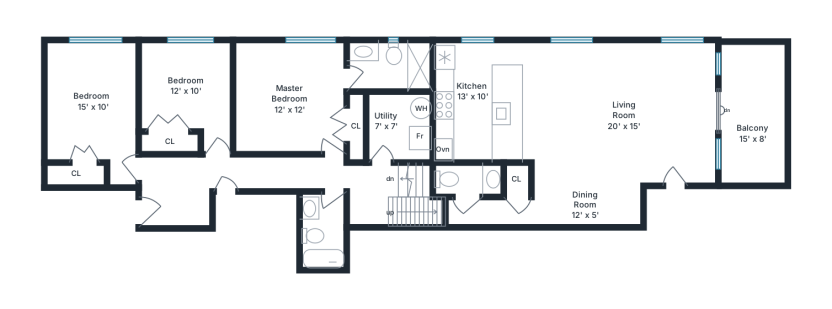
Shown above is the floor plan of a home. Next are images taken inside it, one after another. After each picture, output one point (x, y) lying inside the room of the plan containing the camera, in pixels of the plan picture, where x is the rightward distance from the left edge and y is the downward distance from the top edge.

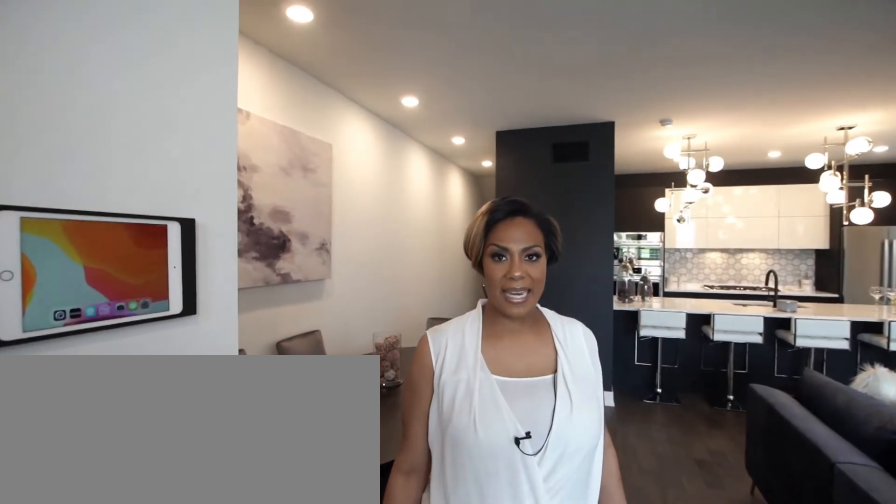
(588, 132)
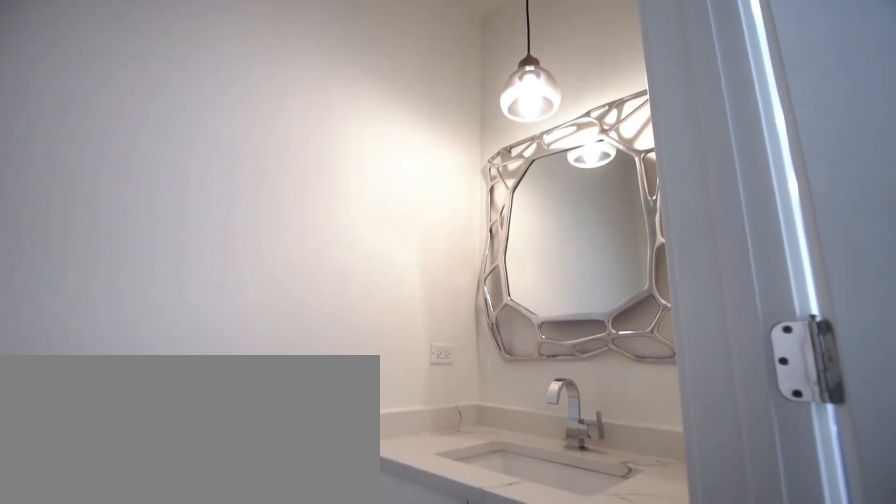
(463, 183)
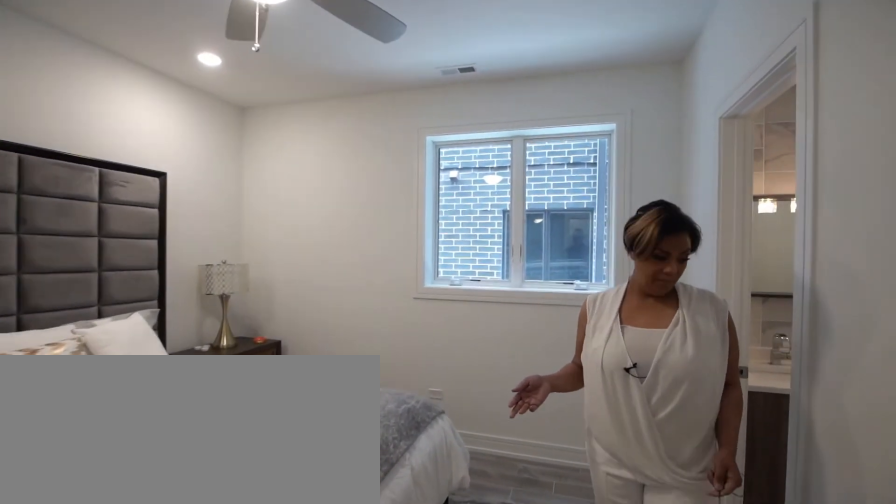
(287, 96)
